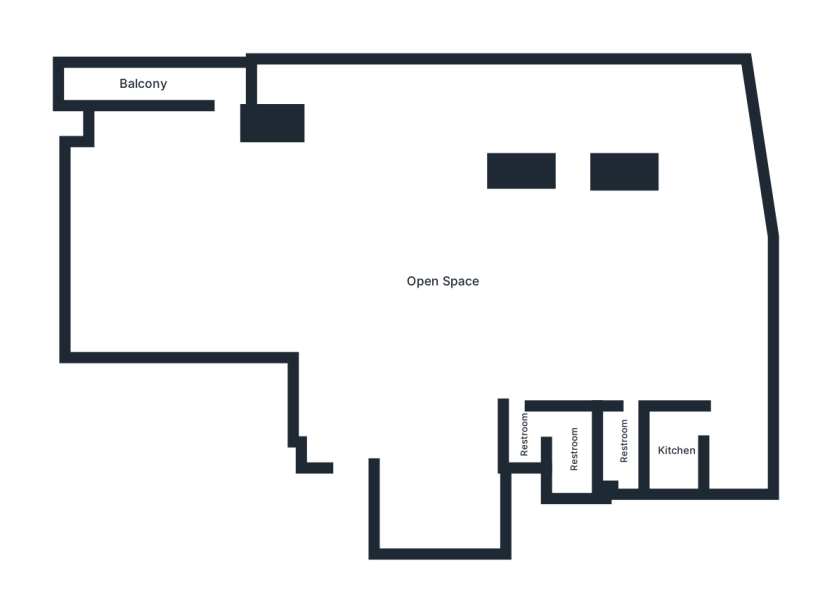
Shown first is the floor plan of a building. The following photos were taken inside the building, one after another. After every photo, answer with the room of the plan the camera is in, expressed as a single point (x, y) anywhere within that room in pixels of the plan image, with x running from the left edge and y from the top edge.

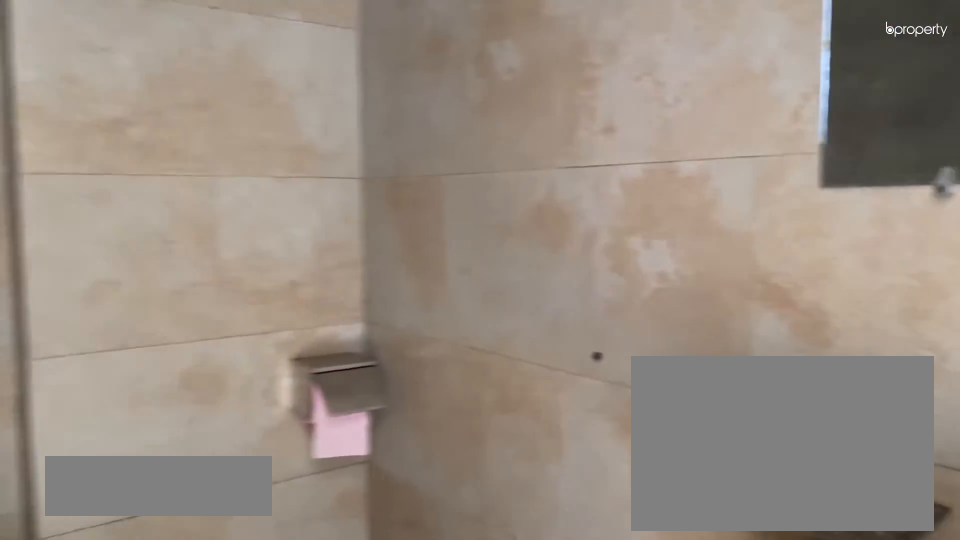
(622, 445)
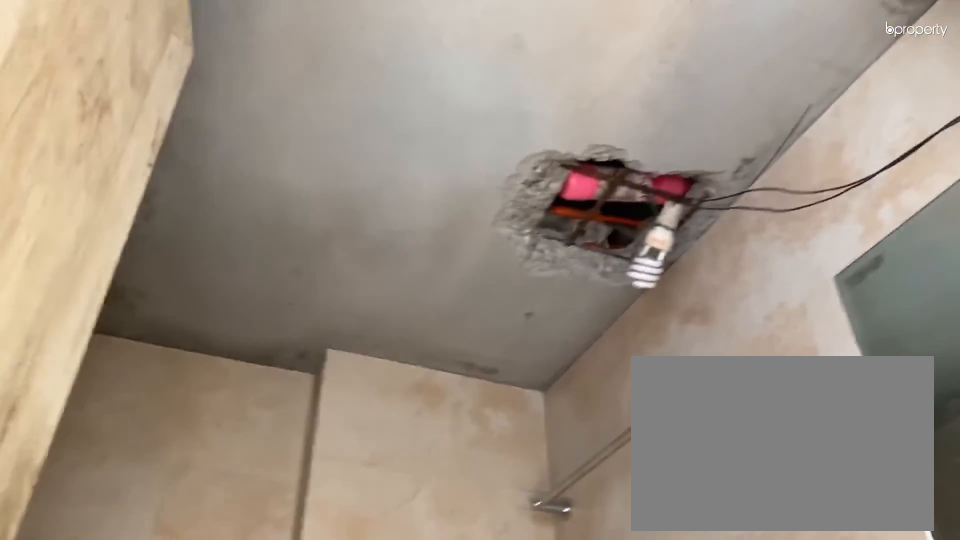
(622, 445)
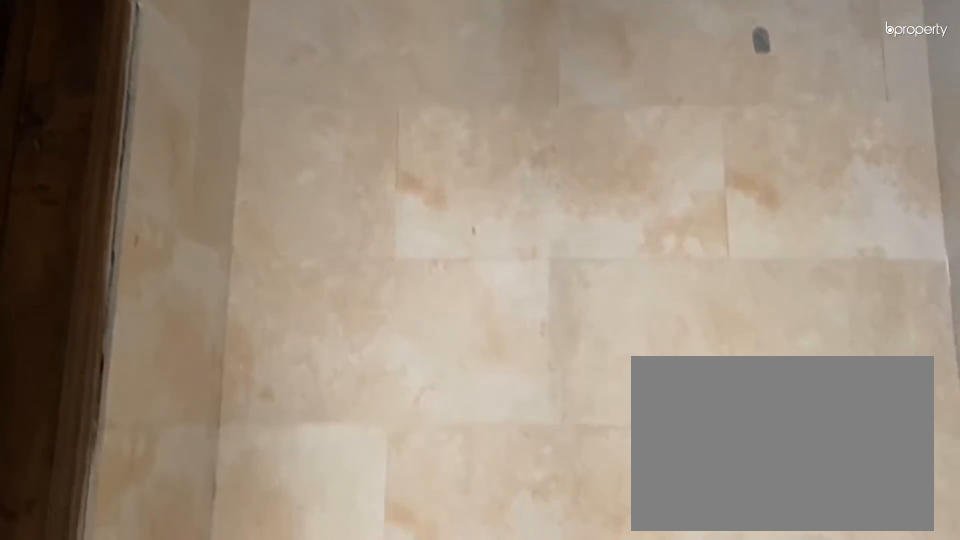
(528, 436)
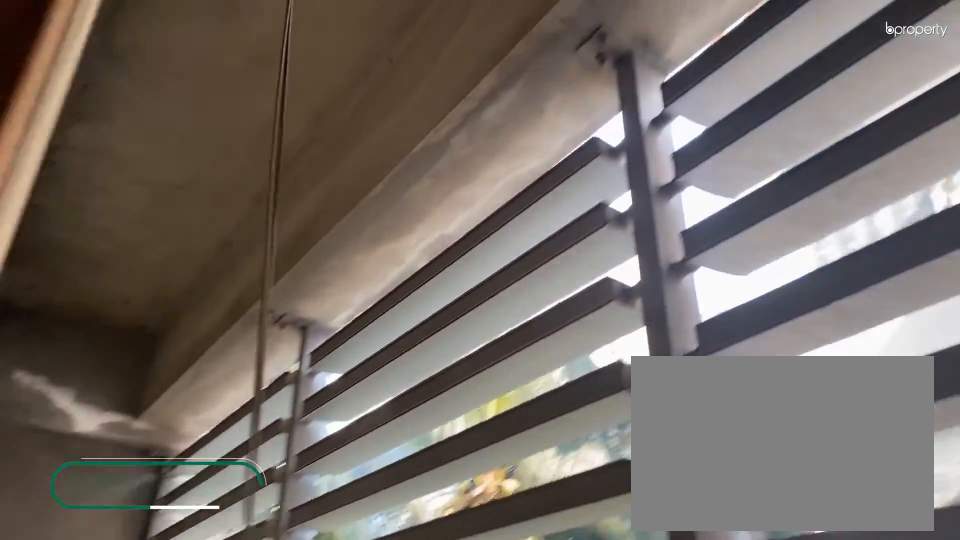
(153, 85)
